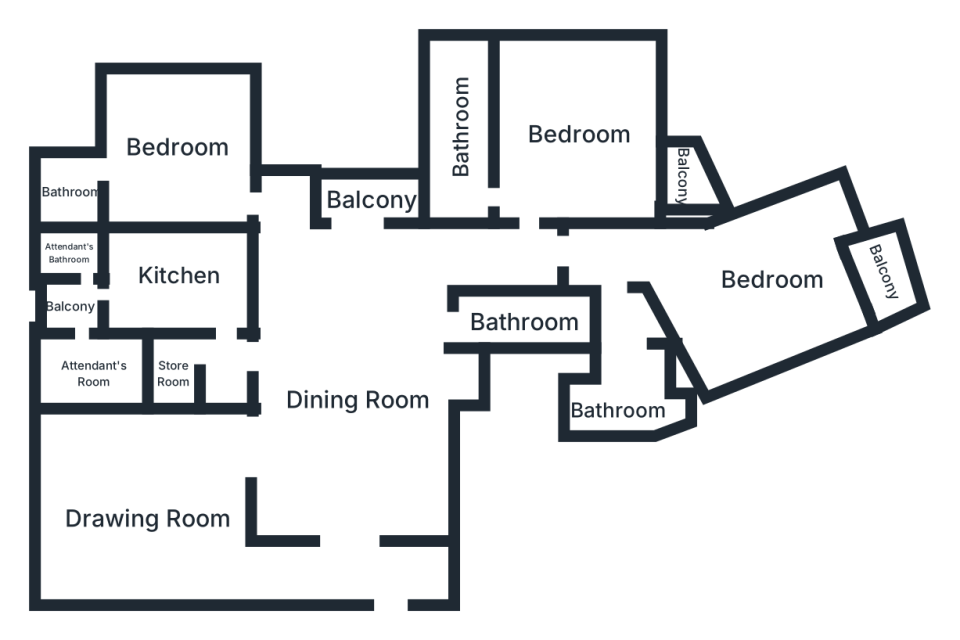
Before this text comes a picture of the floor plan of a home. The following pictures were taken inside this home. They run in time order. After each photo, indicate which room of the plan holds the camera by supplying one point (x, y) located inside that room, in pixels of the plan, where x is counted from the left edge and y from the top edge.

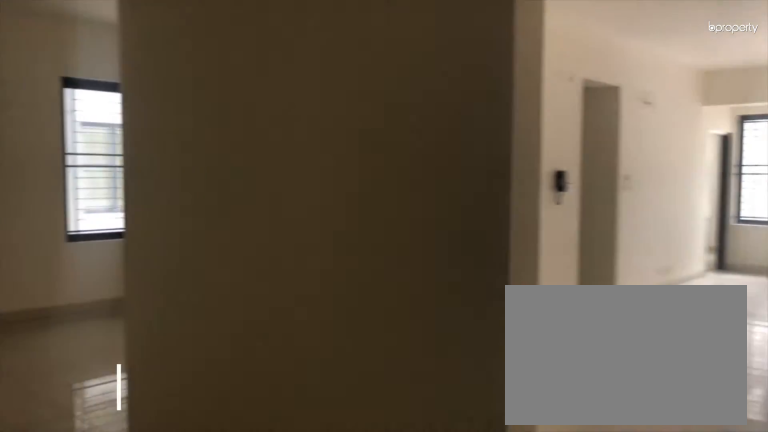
(391, 572)
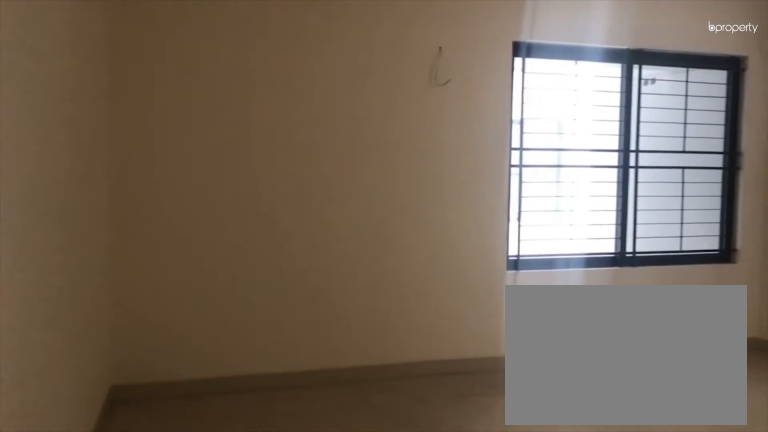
(152, 529)
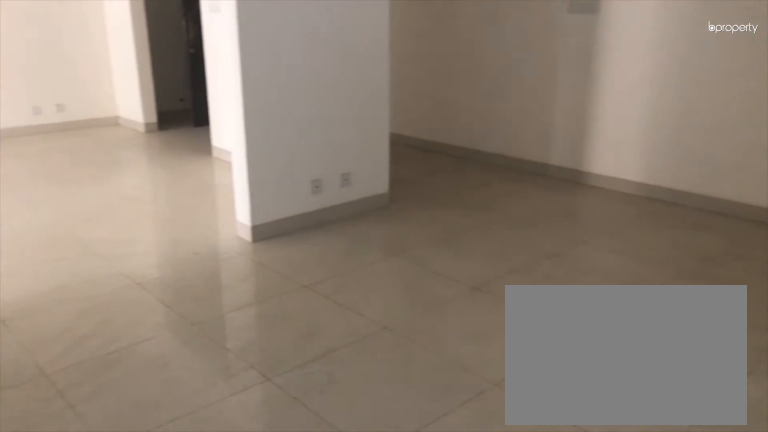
(152, 529)
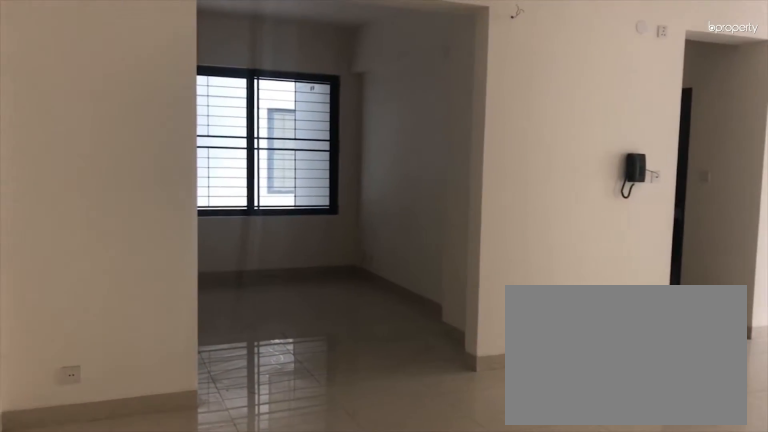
(359, 402)
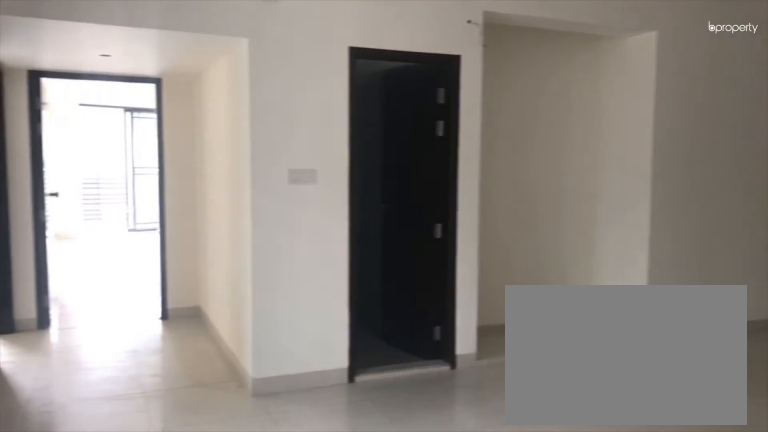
(359, 402)
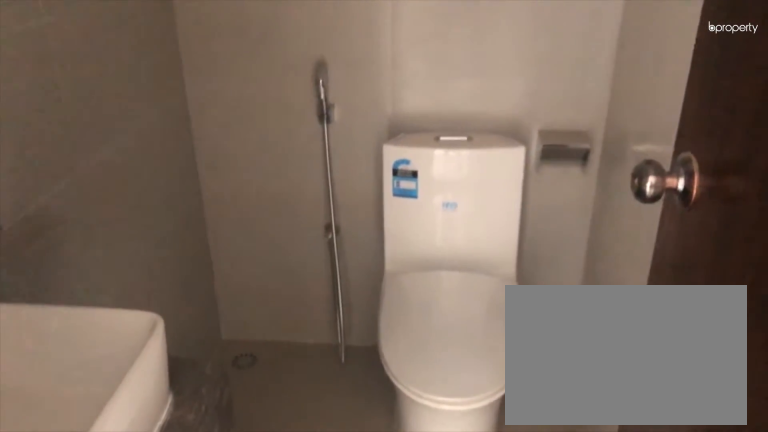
(524, 323)
